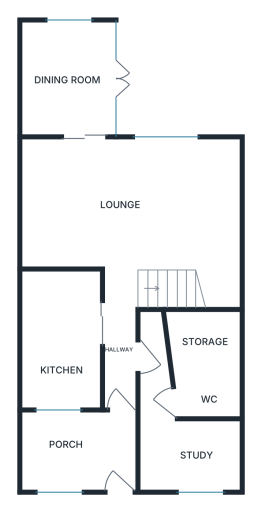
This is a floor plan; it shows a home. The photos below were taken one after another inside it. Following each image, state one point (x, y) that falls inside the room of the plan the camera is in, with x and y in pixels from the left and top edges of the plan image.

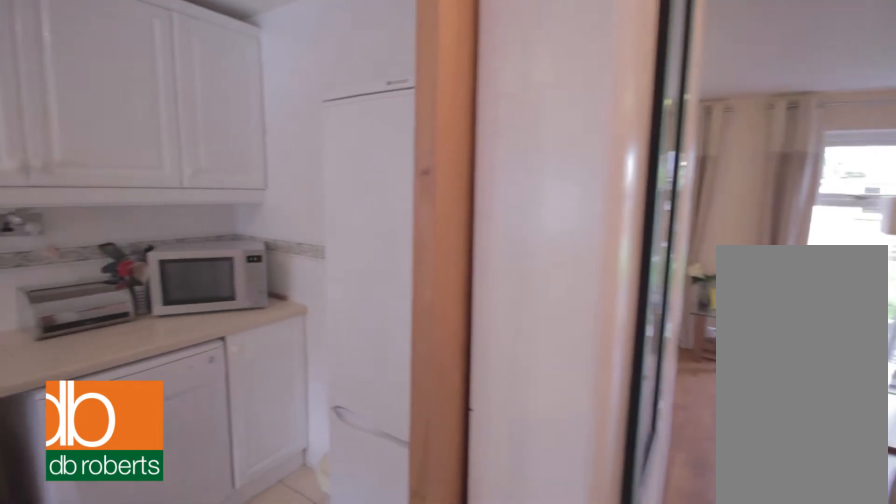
(62, 339)
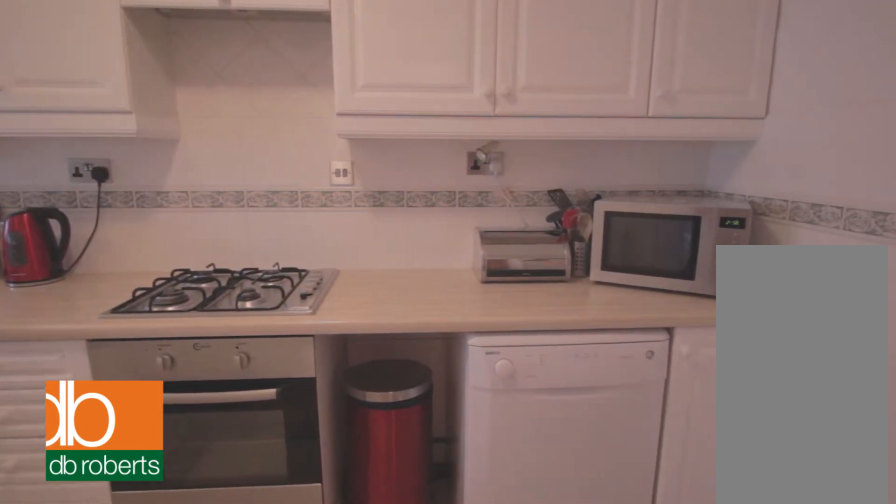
(62, 339)
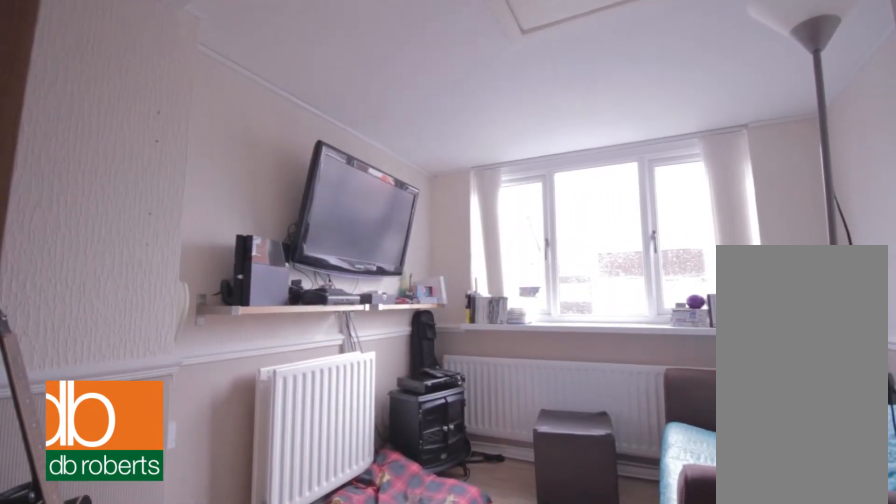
(178, 428)
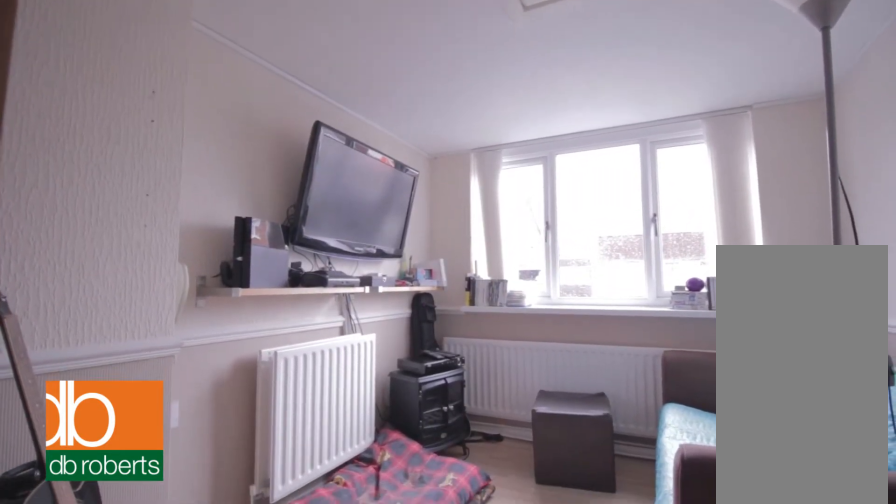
(178, 428)
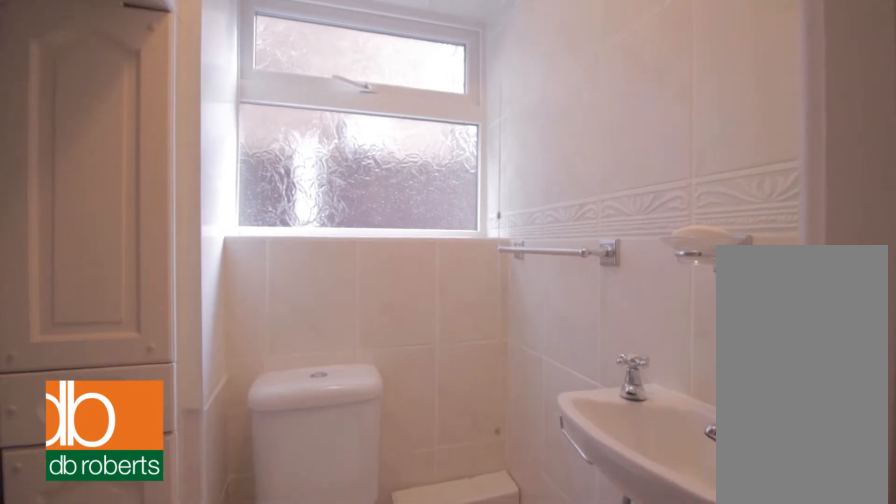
(205, 362)
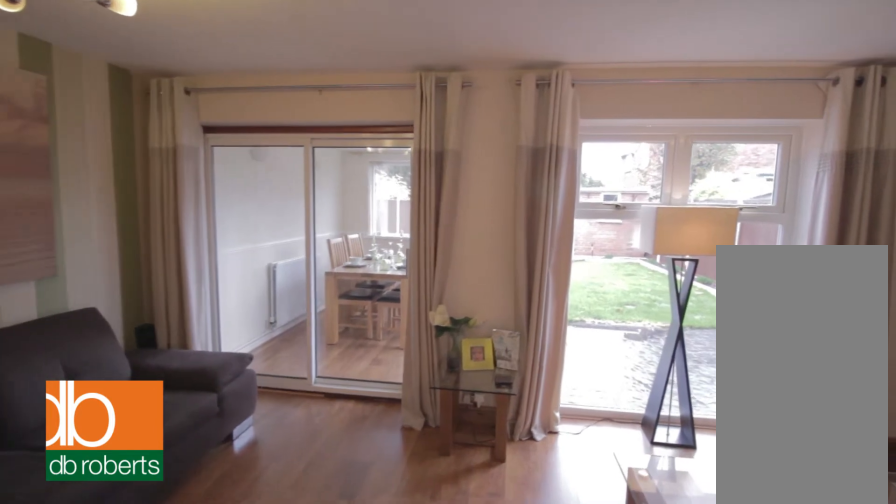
(131, 218)
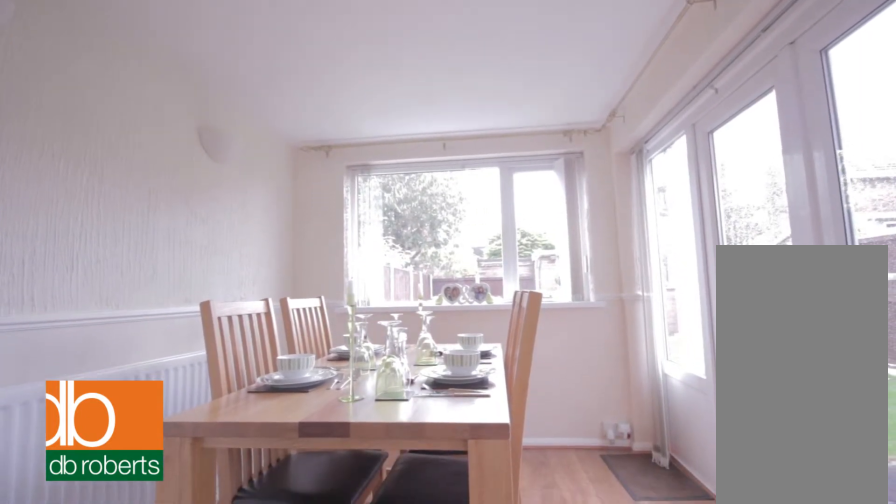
(68, 80)
